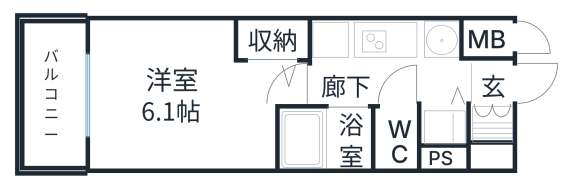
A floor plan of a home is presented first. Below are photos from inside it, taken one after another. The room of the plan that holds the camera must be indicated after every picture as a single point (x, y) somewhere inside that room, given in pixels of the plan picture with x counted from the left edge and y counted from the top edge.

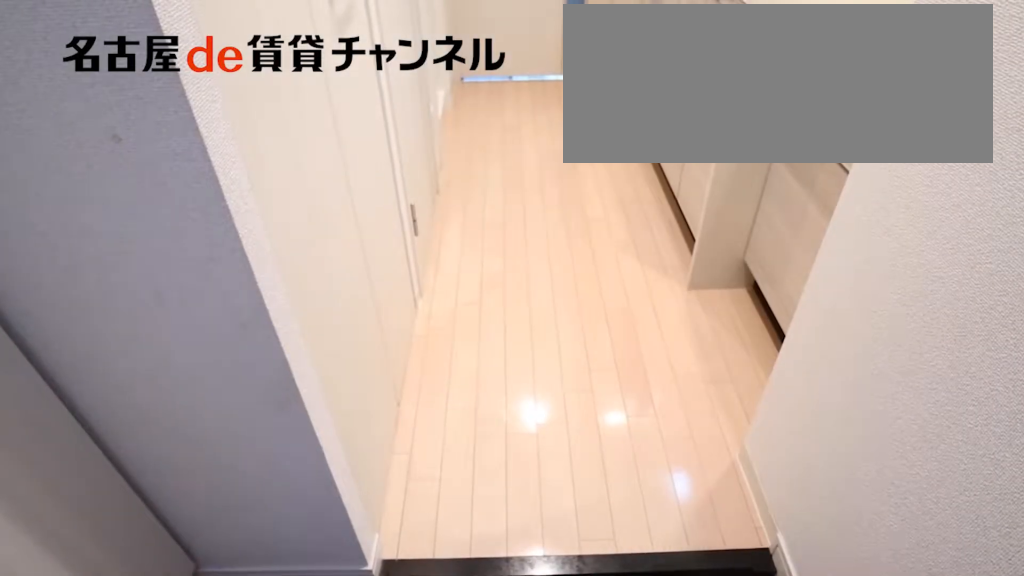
(491, 137)
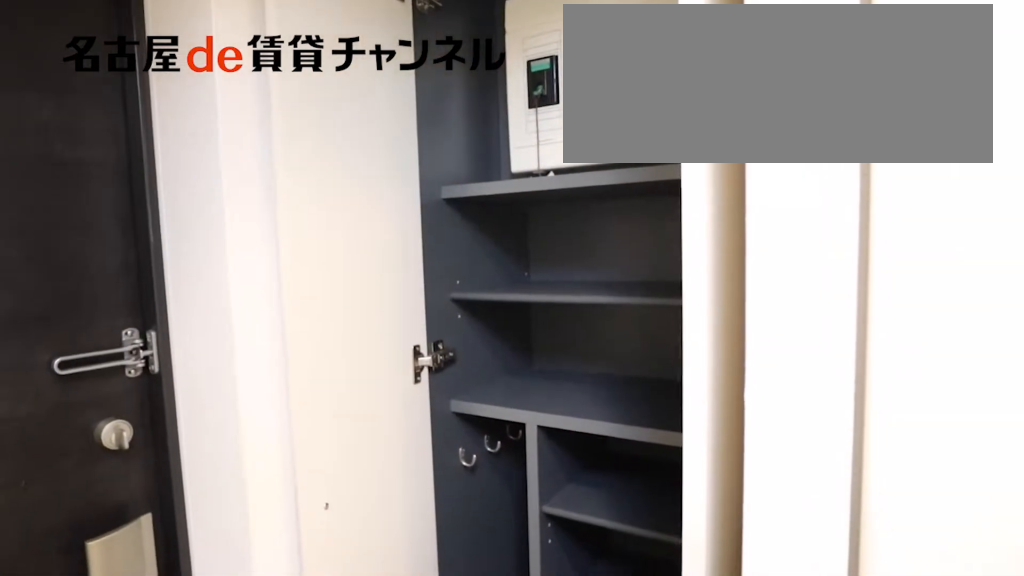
(491, 137)
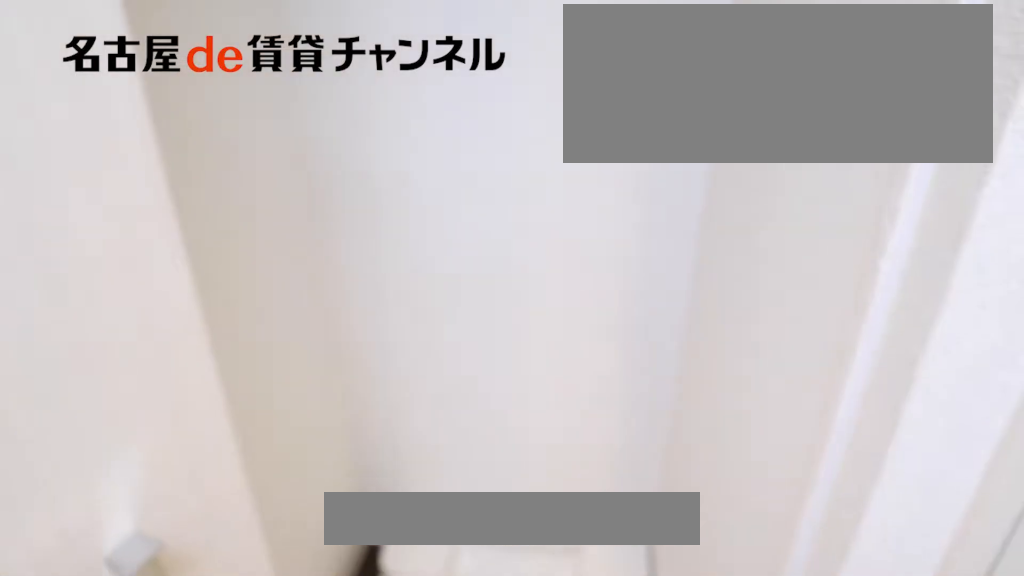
(444, 128)
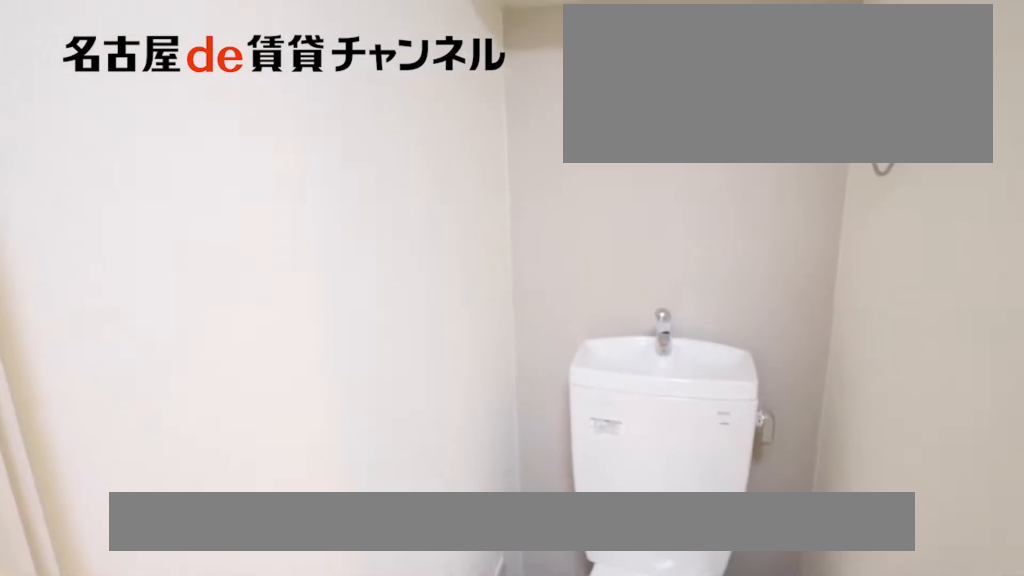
(395, 142)
